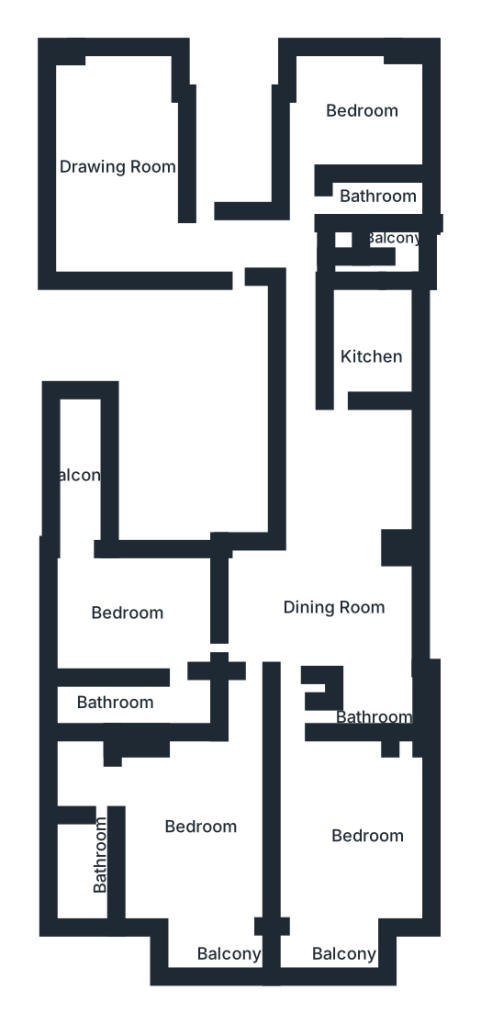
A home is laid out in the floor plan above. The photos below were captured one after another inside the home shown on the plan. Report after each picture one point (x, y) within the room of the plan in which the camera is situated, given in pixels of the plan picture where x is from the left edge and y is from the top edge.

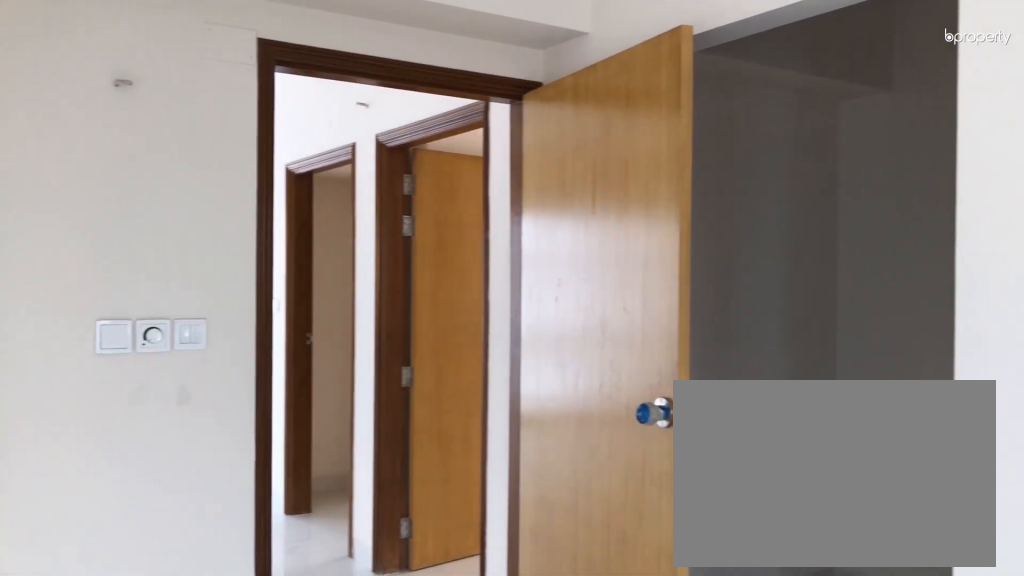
(157, 617)
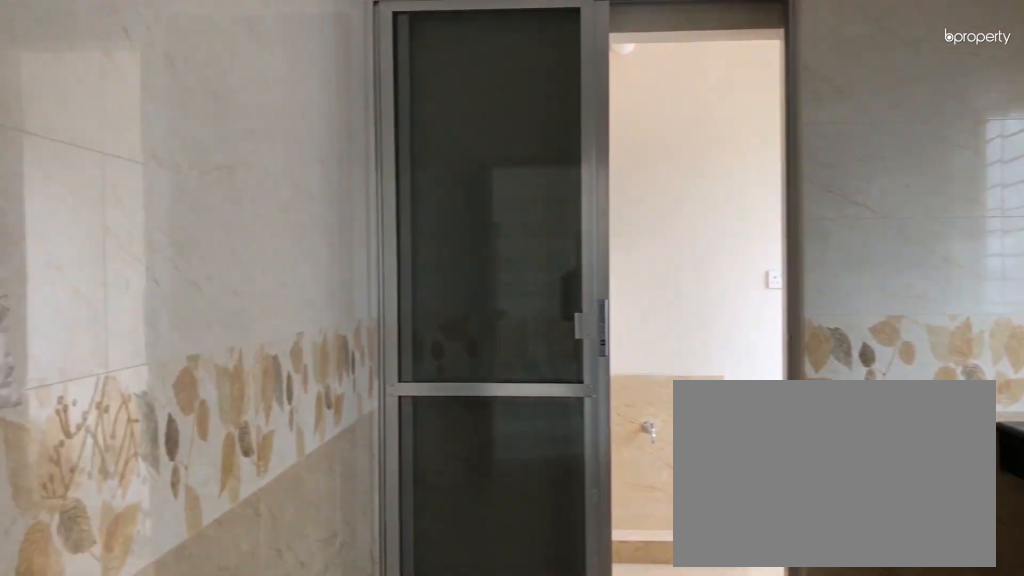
(365, 339)
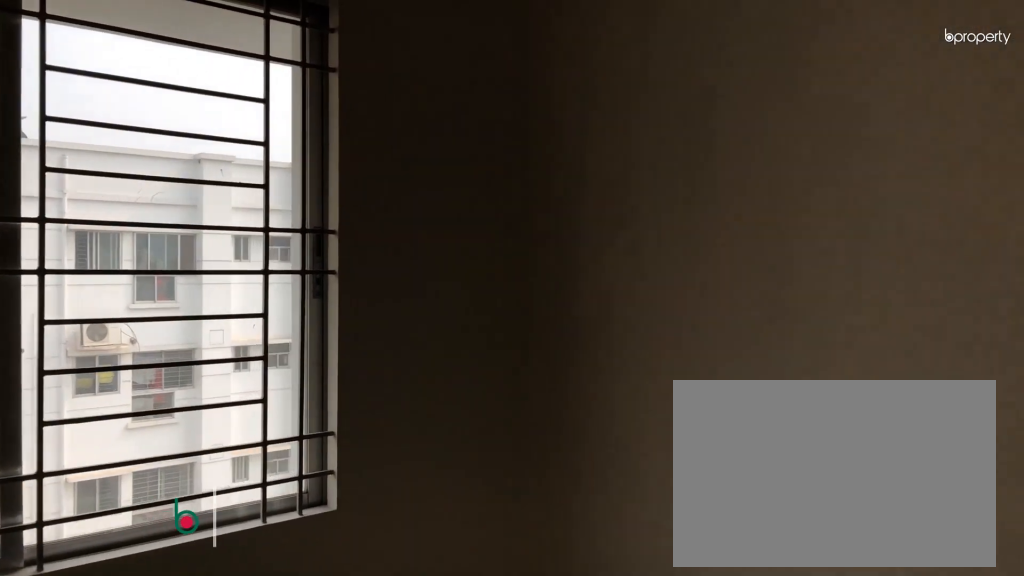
(346, 103)
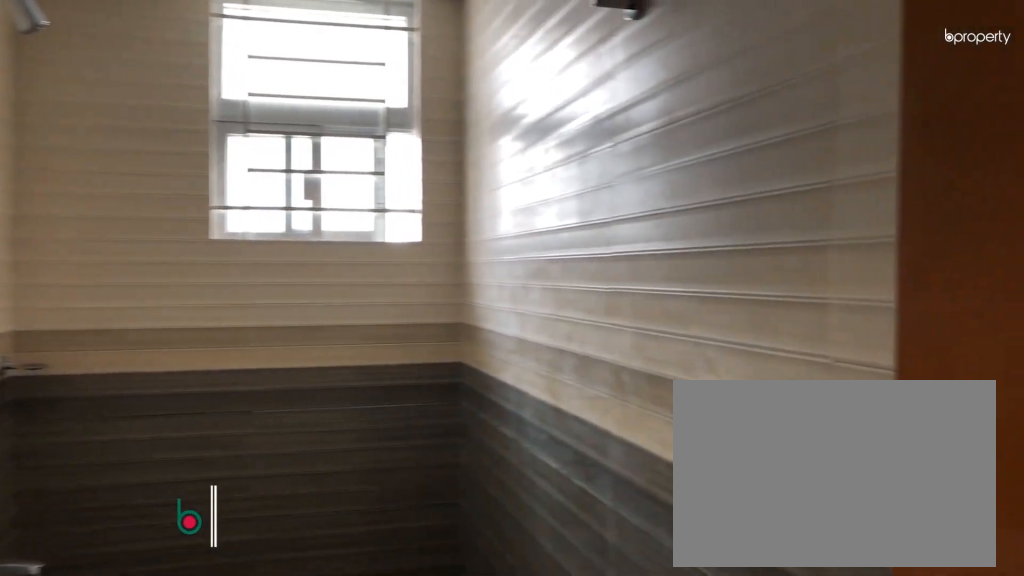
(376, 195)
